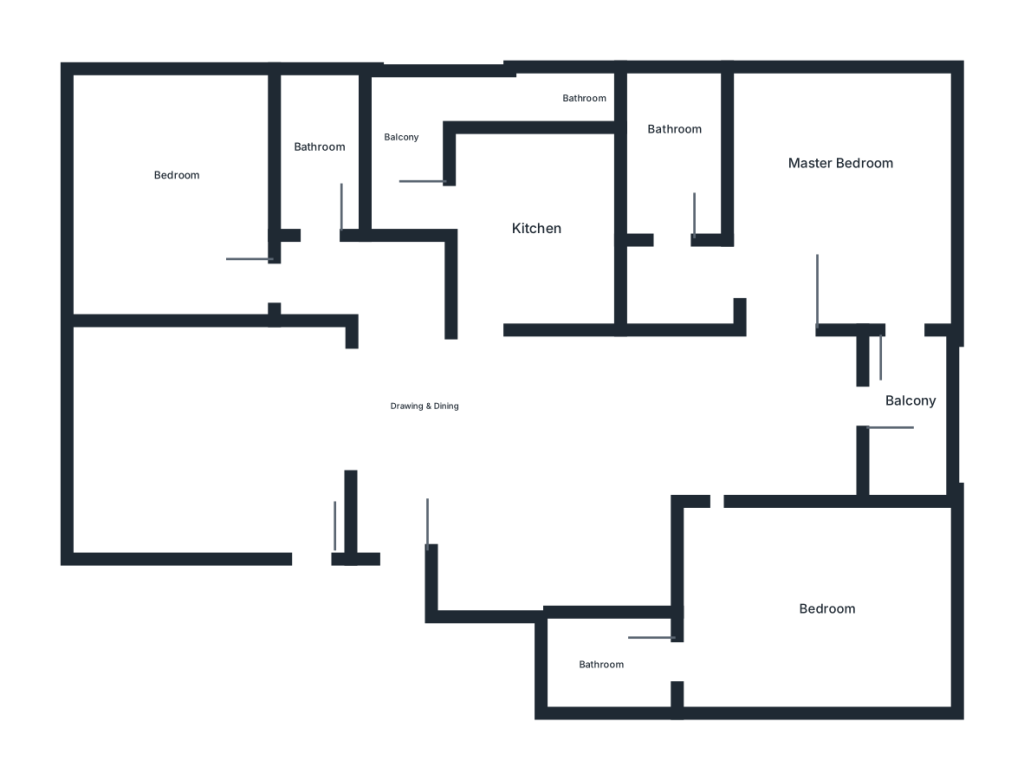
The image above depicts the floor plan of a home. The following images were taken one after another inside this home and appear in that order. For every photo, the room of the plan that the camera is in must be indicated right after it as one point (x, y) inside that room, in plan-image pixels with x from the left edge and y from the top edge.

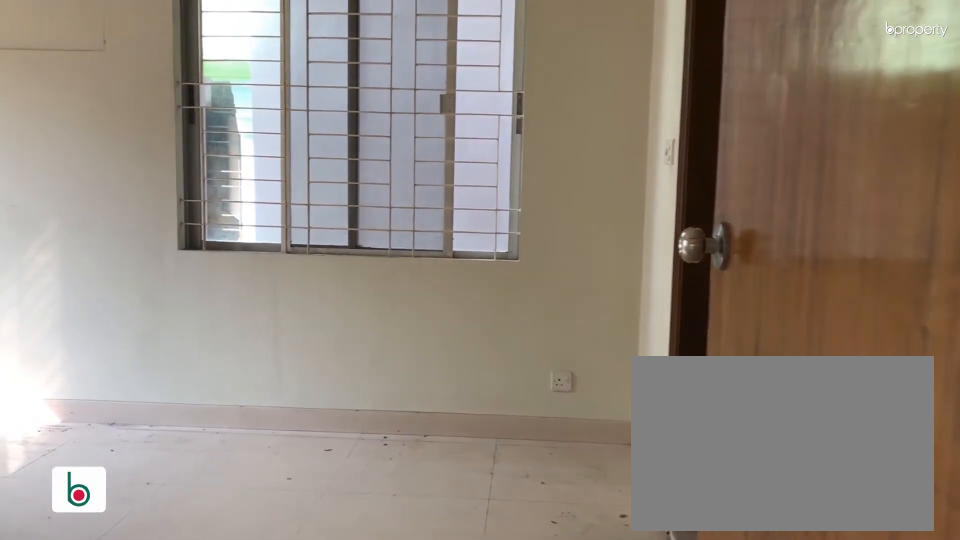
(751, 544)
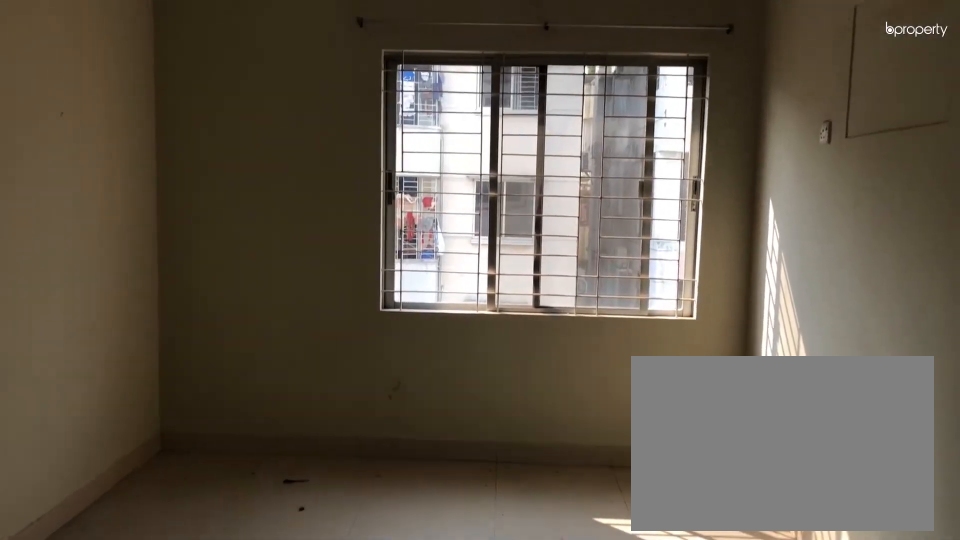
(833, 618)
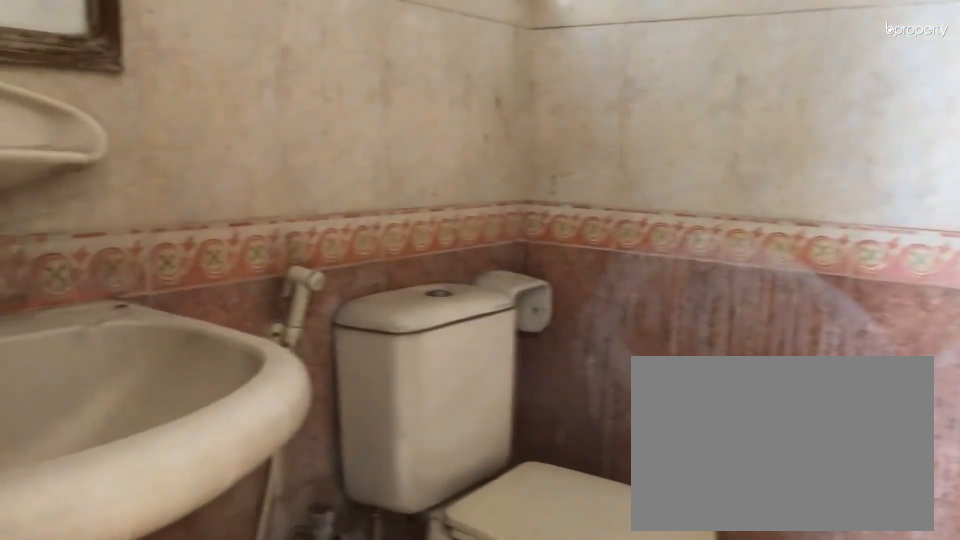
(609, 655)
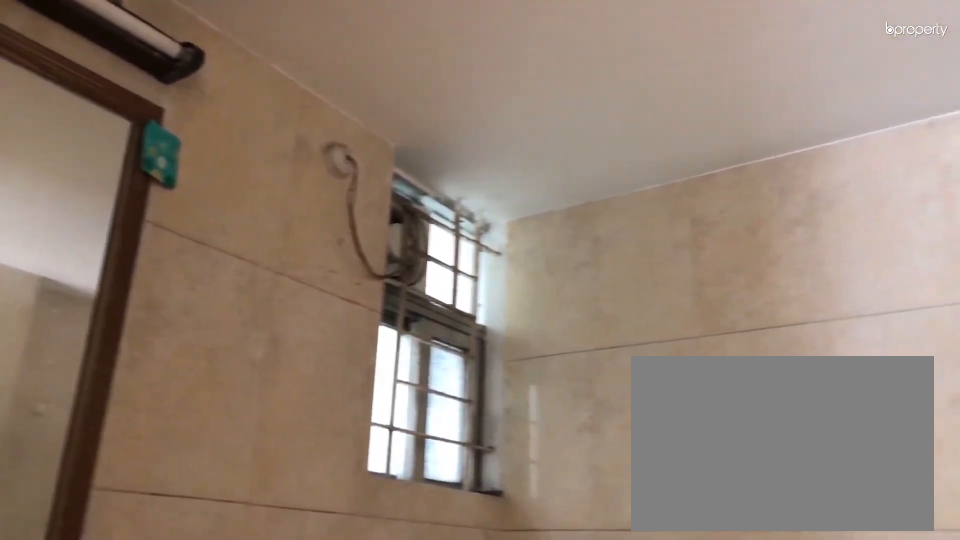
(609, 655)
